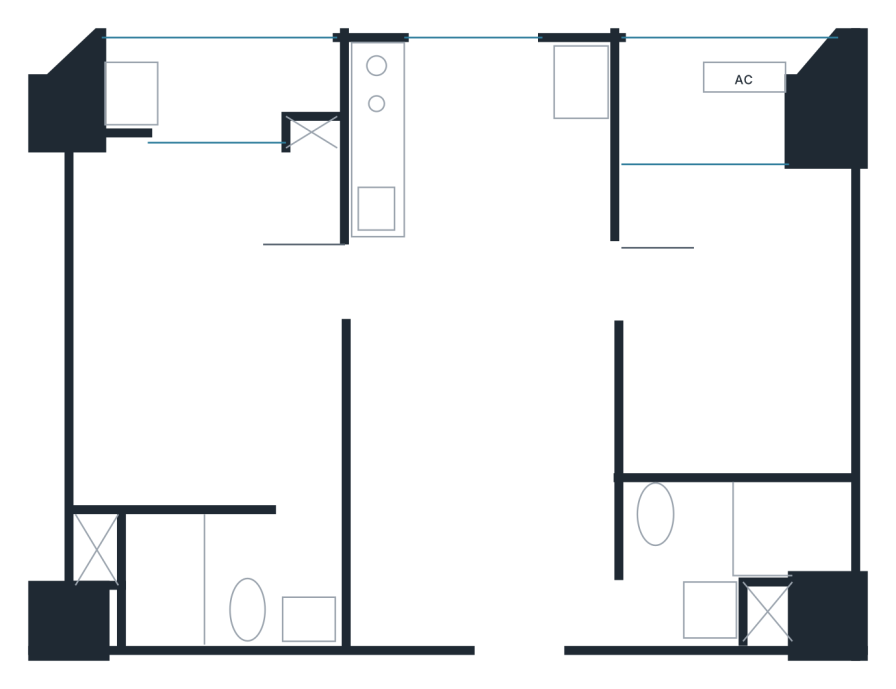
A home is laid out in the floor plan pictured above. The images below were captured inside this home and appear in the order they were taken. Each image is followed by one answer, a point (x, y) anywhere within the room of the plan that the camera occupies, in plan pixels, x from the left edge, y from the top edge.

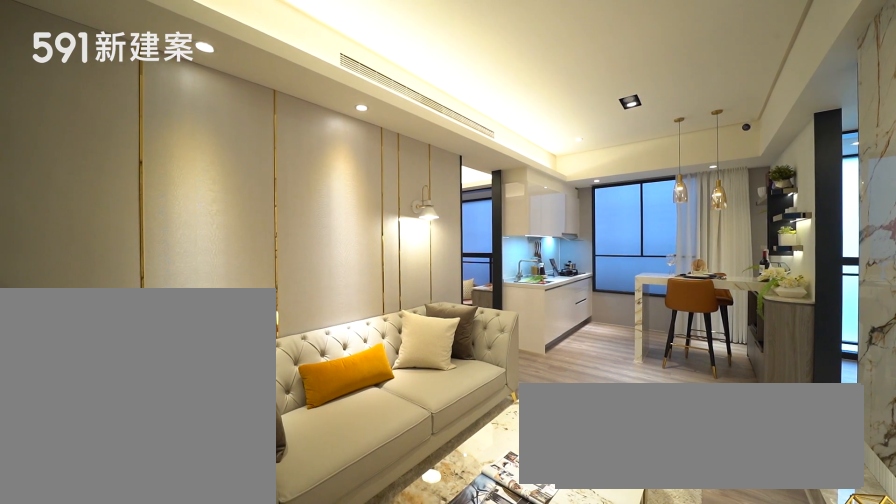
(480, 479)
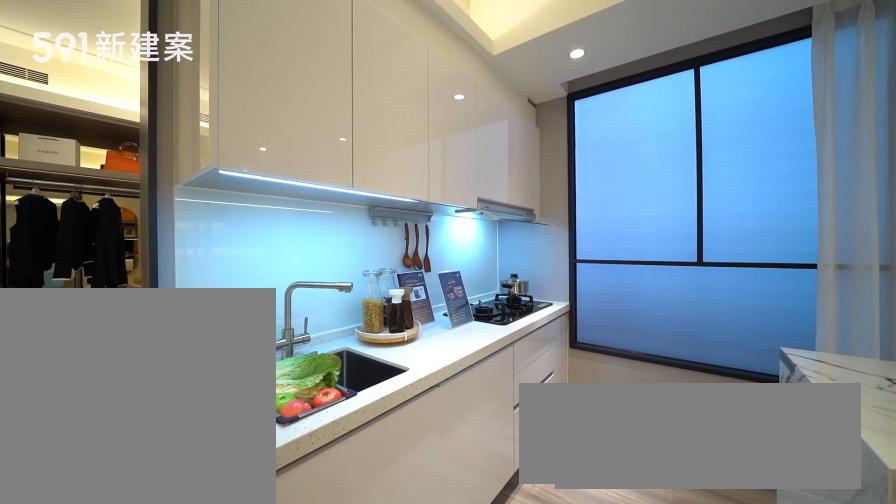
(395, 134)
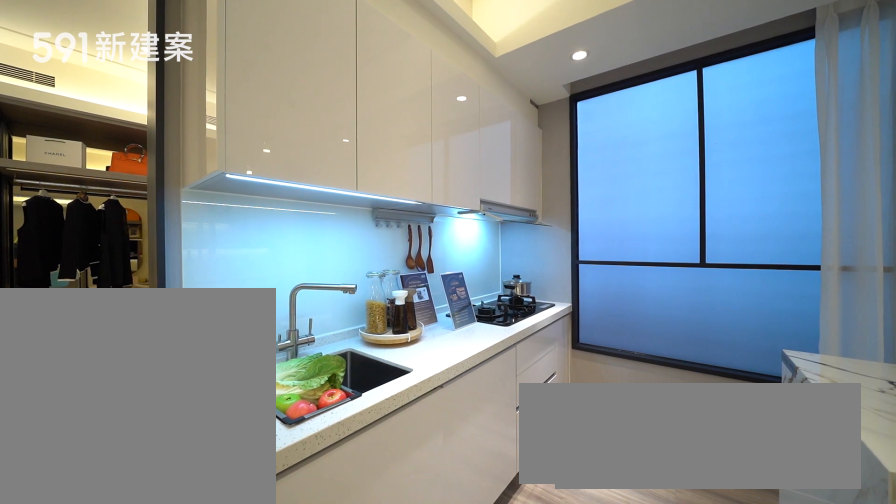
(395, 134)
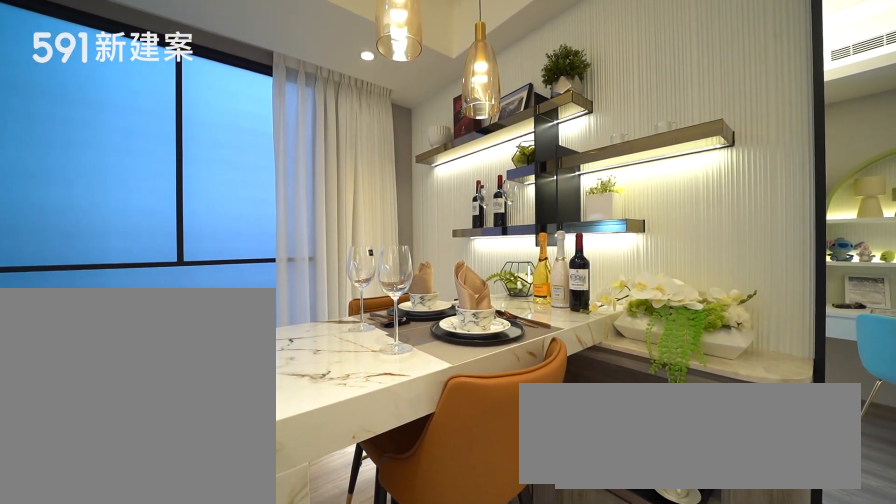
(539, 170)
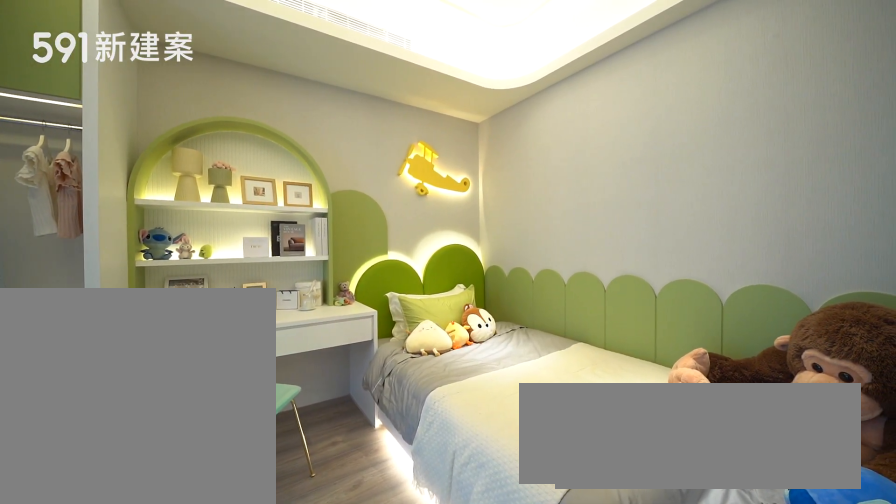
(734, 320)
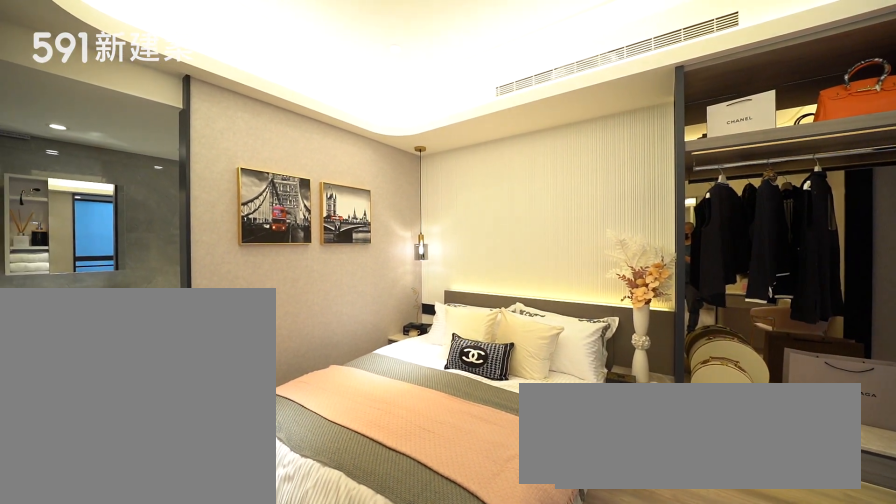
(200, 329)
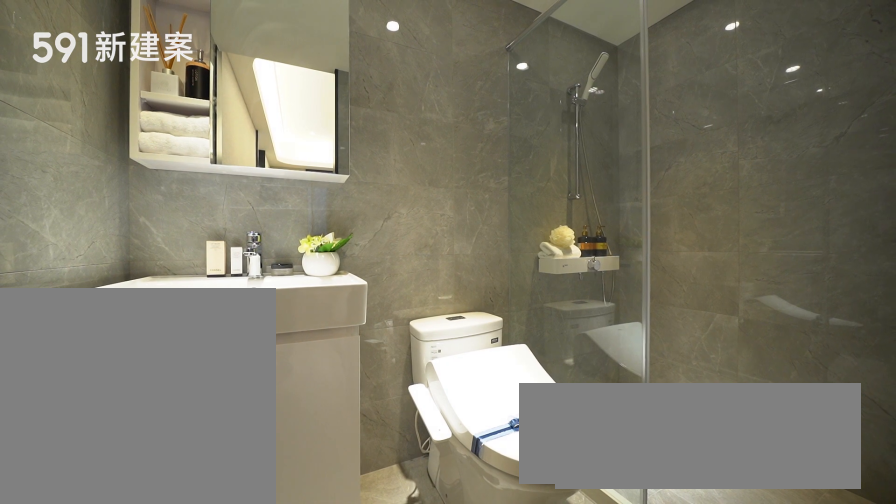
(231, 581)
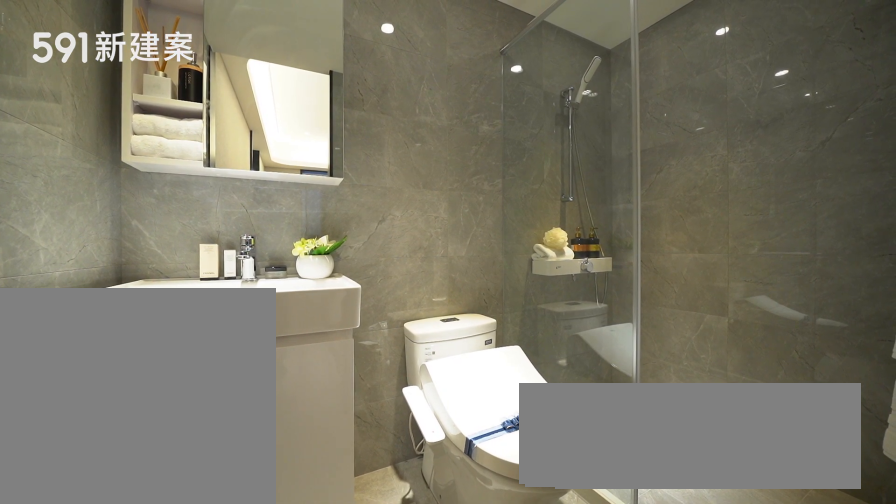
(231, 581)
